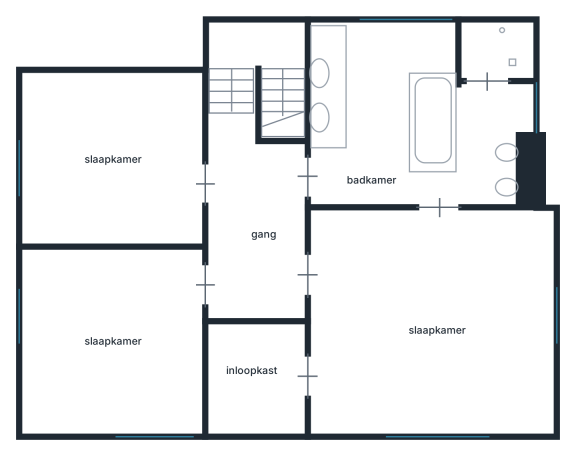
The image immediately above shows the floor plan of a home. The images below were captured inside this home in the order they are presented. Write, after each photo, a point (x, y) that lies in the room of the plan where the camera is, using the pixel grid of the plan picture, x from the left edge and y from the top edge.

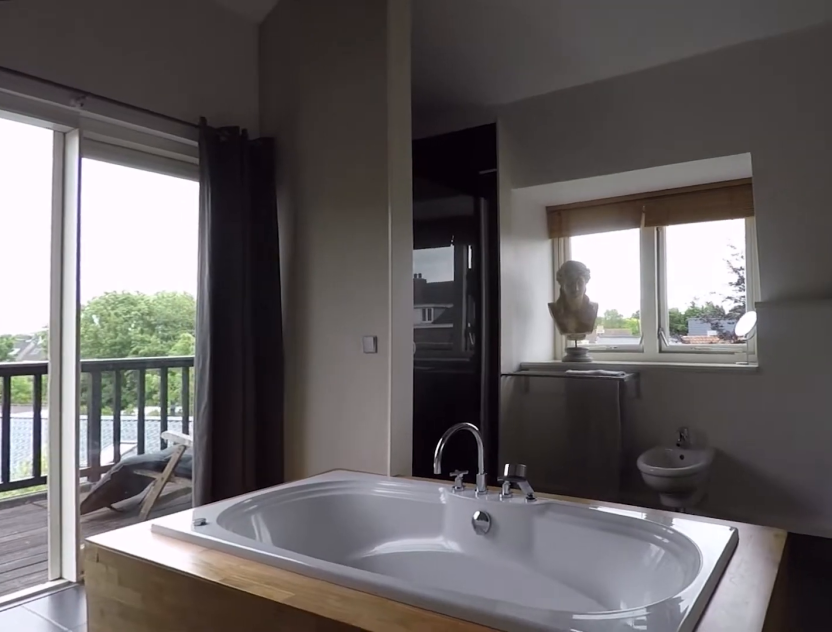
(445, 62)
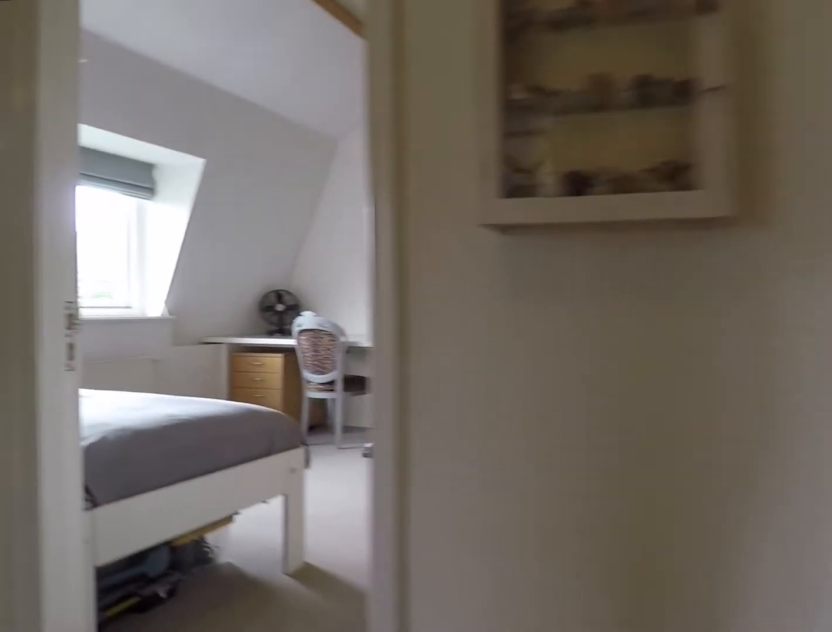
(255, 224)
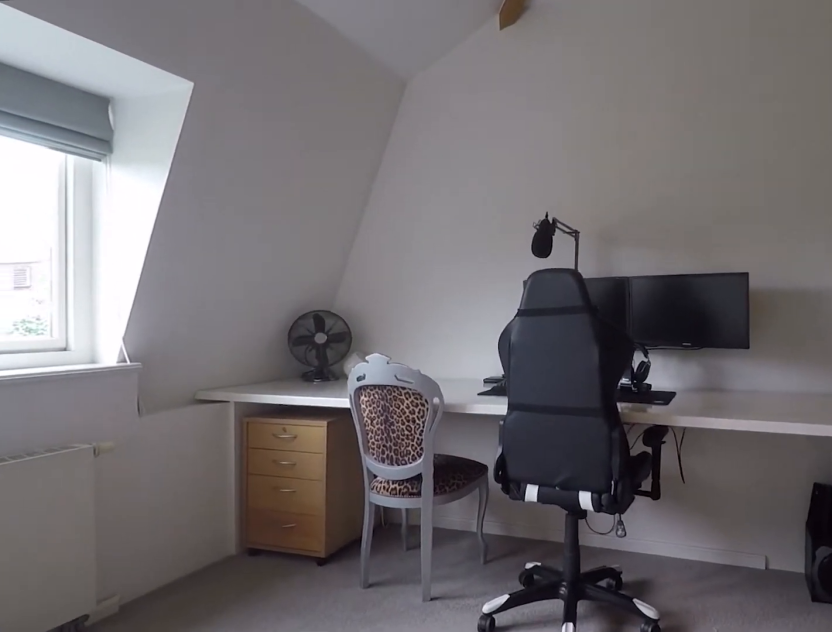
(113, 339)
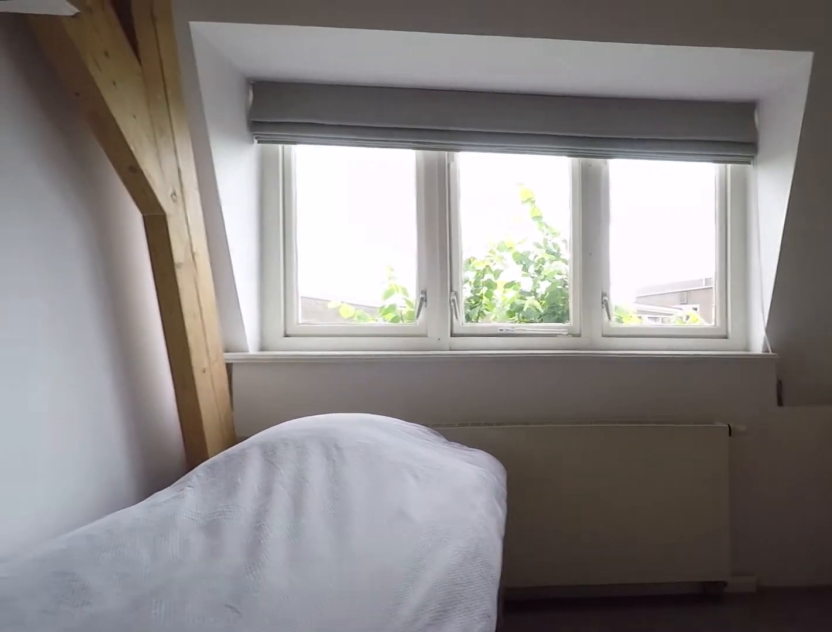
(113, 339)
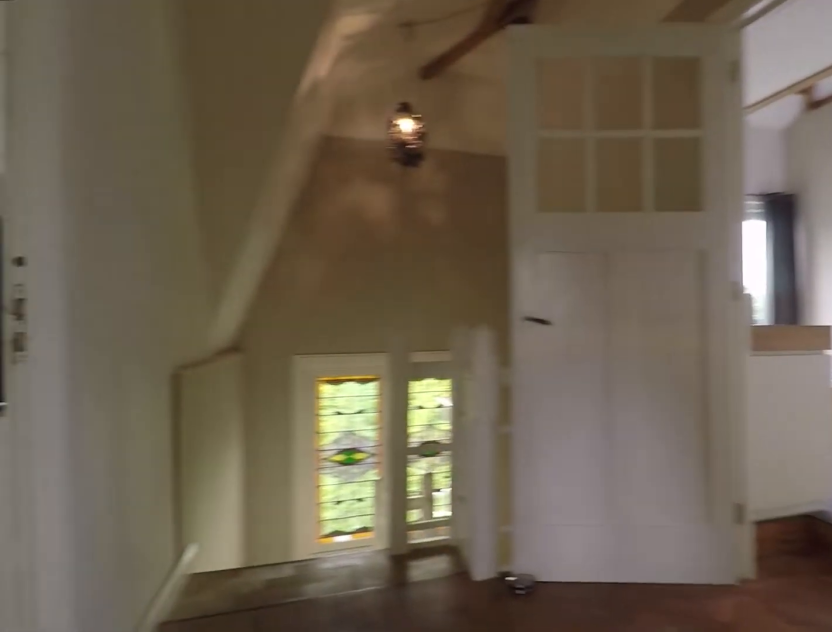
(255, 224)
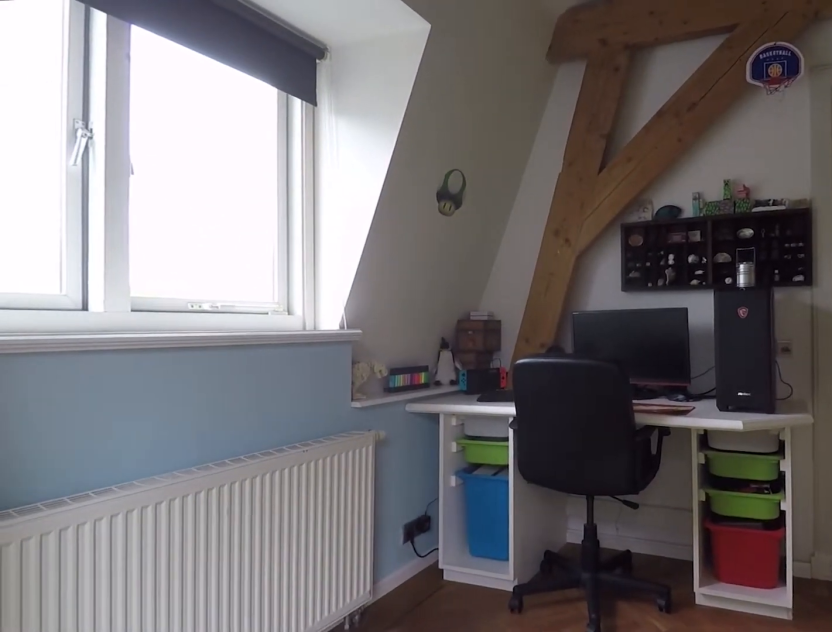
(113, 163)
